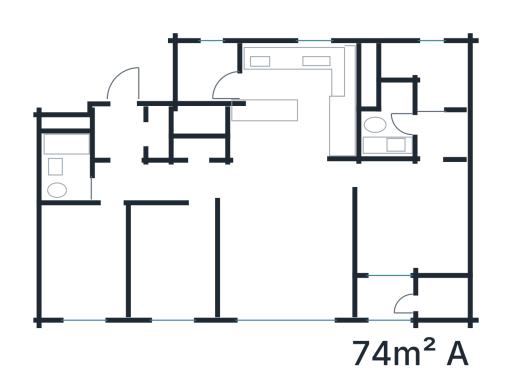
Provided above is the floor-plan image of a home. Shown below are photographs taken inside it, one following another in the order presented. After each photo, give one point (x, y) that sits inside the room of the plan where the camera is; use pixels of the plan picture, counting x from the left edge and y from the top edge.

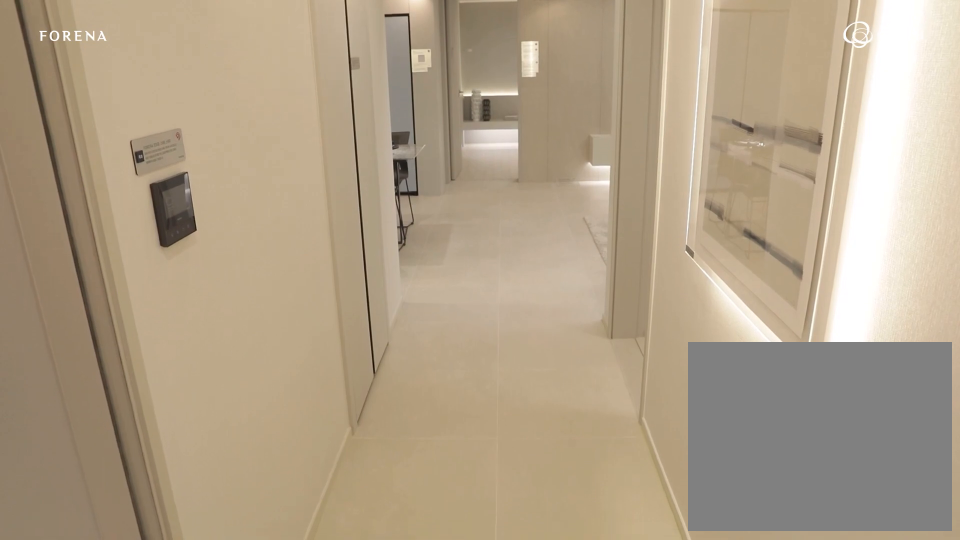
(182, 181)
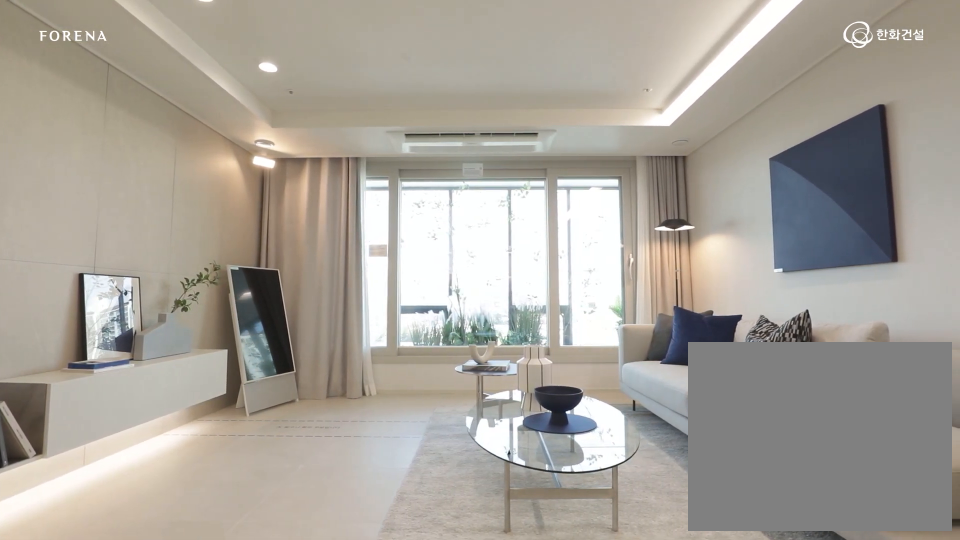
(290, 247)
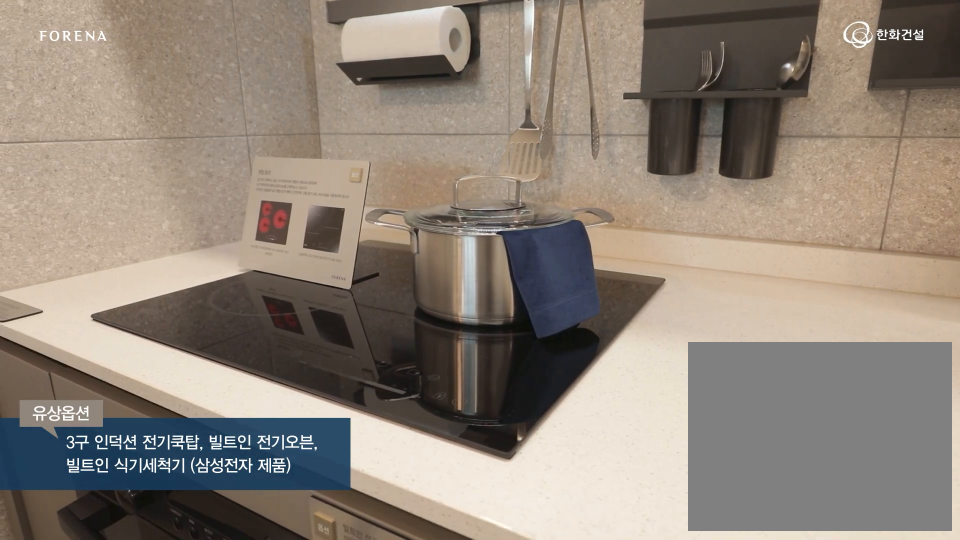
(281, 143)
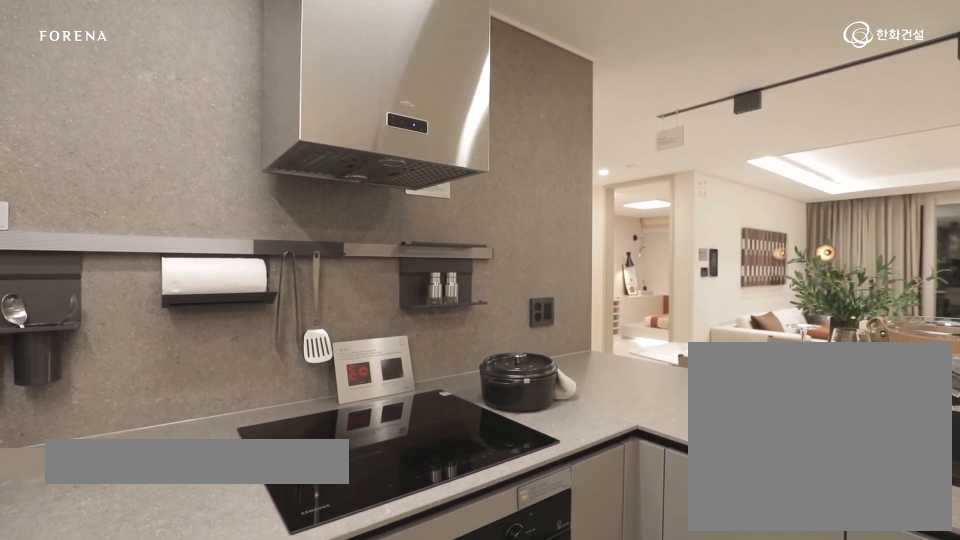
(281, 143)
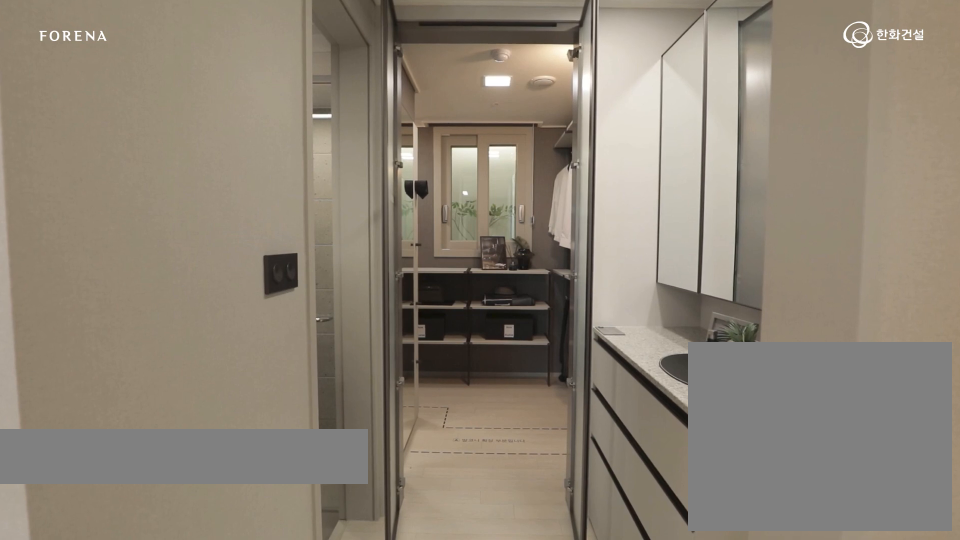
(413, 210)
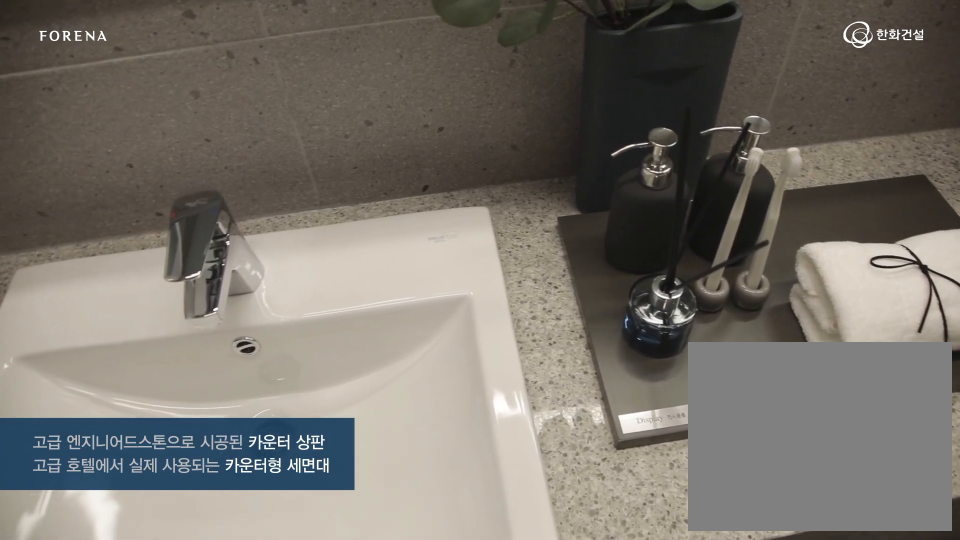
(406, 125)
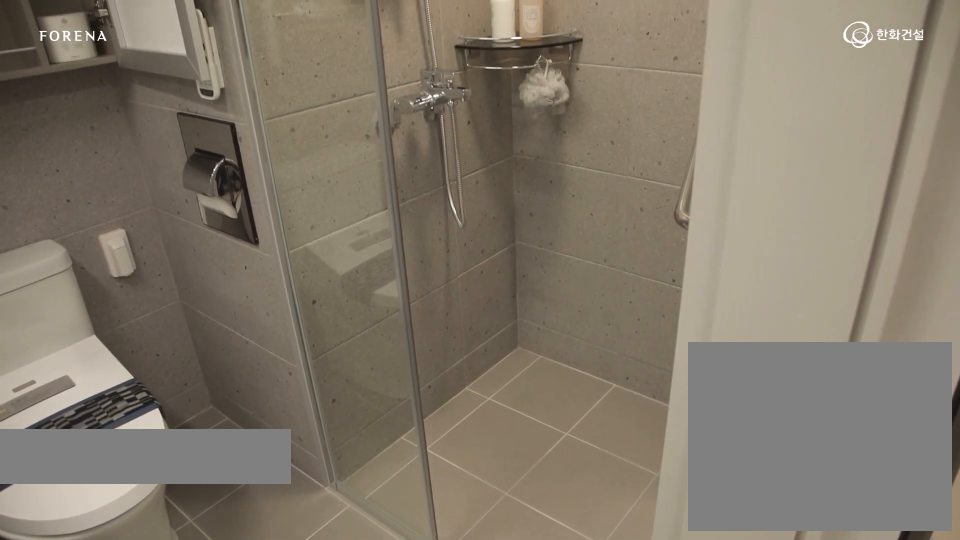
(406, 125)
